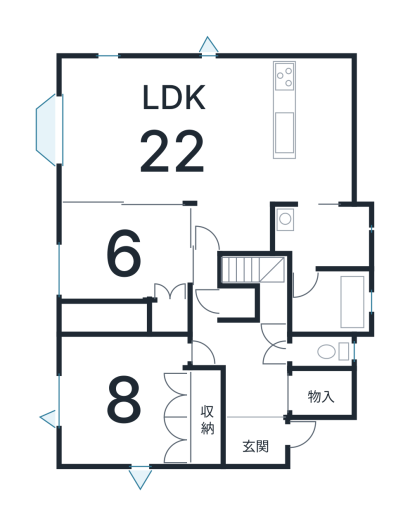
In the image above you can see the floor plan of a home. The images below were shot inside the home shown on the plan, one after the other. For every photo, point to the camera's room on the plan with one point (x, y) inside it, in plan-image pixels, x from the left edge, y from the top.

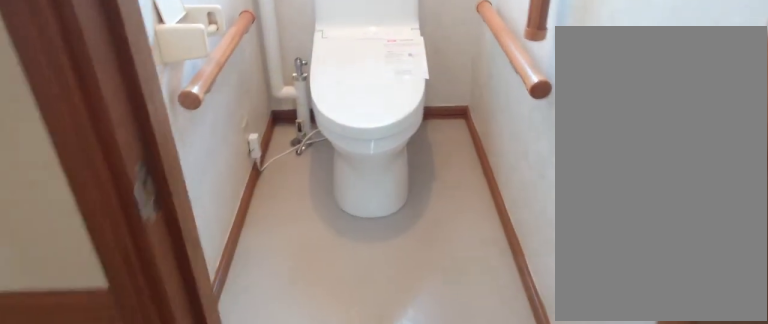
(317, 352)
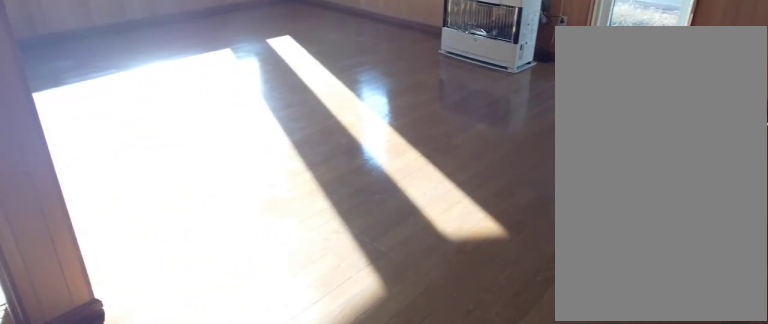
(205, 134)
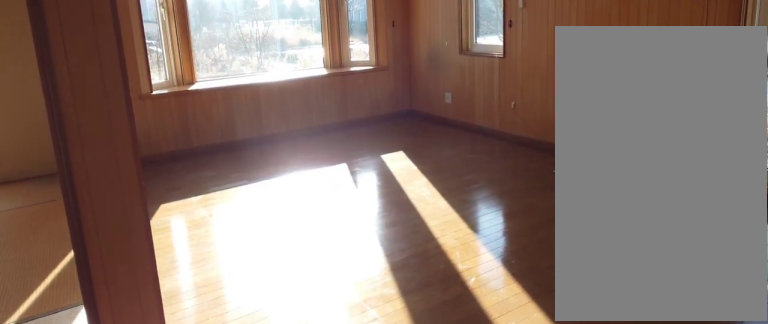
(205, 134)
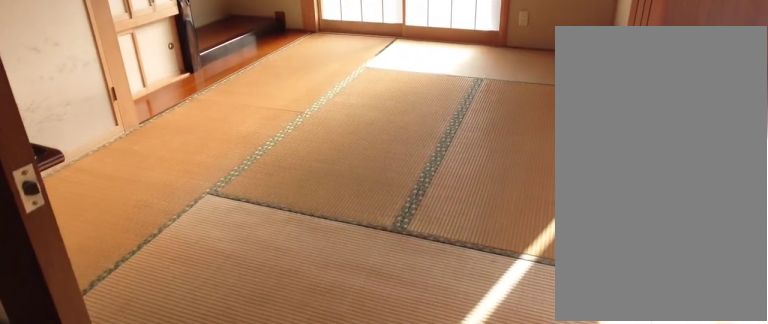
(125, 260)
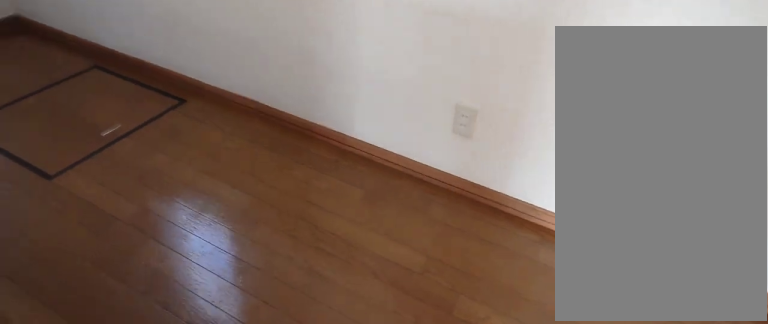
(331, 144)
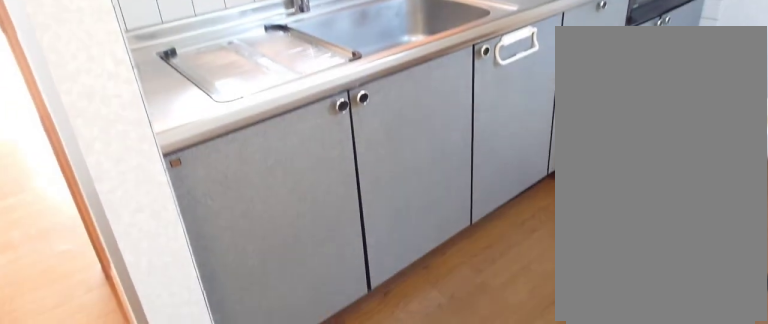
(331, 144)
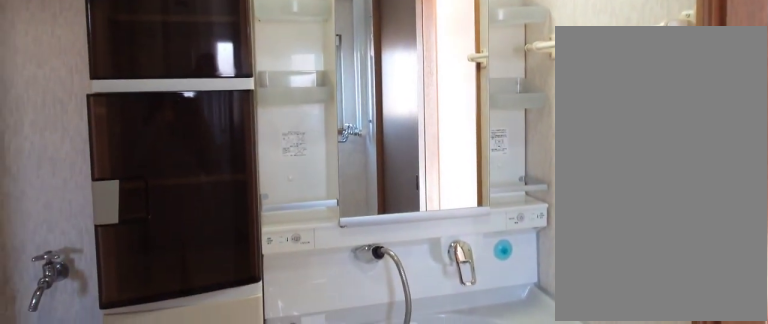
(331, 248)
